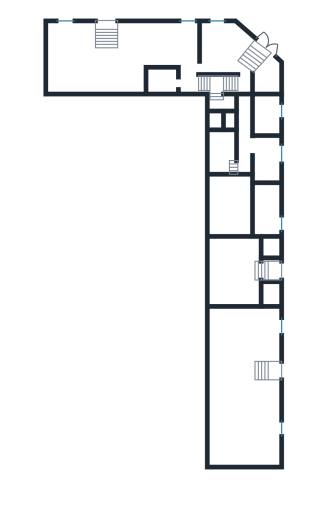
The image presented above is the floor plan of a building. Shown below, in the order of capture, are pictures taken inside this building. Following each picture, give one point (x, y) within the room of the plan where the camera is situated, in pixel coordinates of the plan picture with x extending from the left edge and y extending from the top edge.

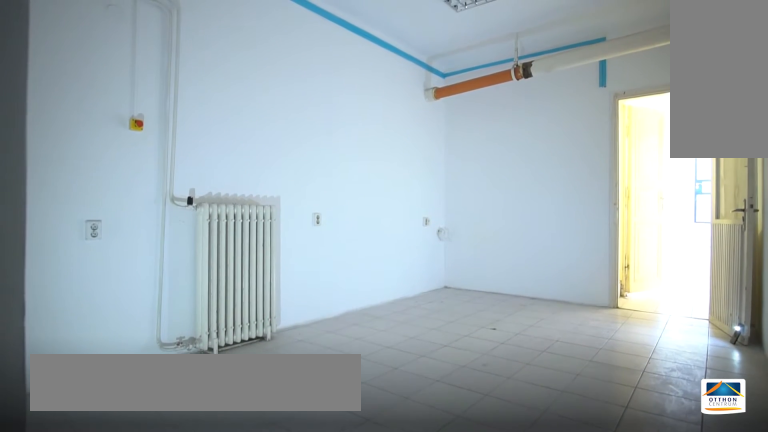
(234, 203)
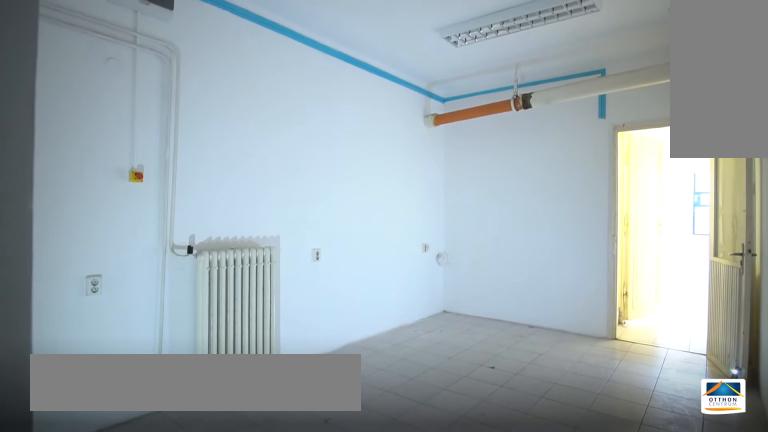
(234, 203)
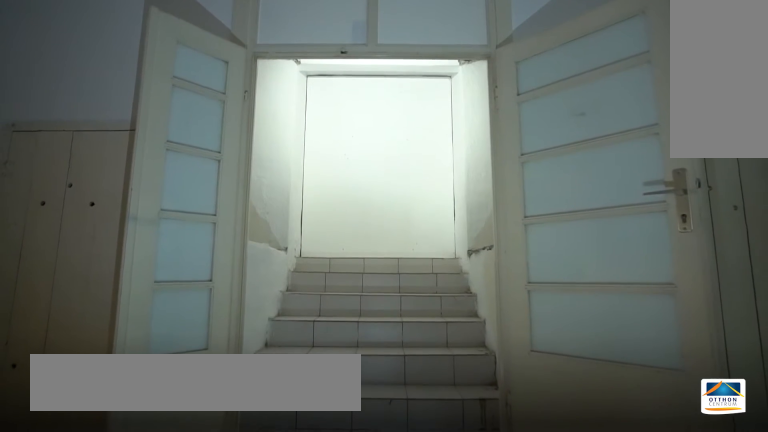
(236, 274)
